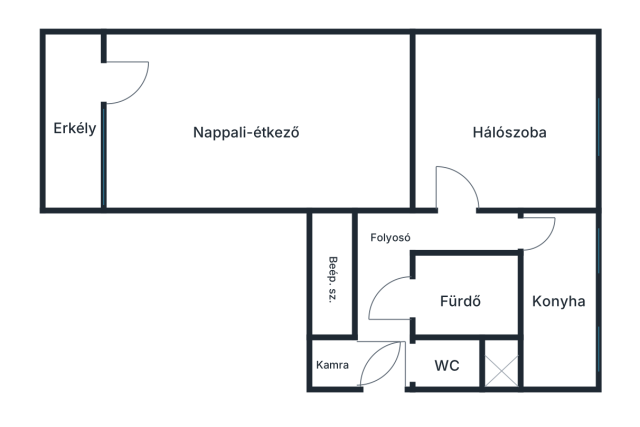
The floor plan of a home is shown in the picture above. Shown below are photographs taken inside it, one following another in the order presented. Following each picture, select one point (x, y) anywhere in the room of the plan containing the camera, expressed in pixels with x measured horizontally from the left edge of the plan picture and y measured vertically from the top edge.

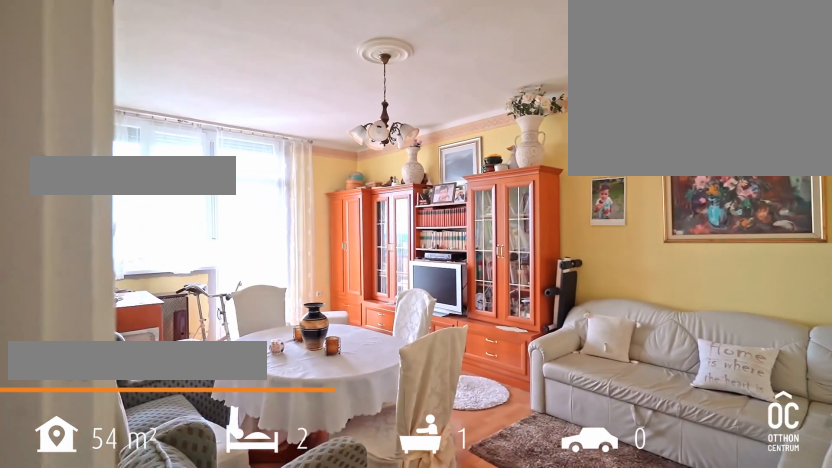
(256, 121)
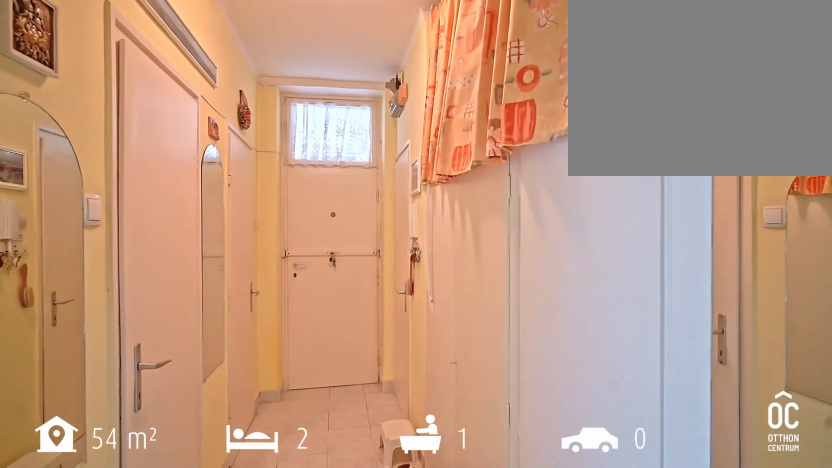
(383, 273)
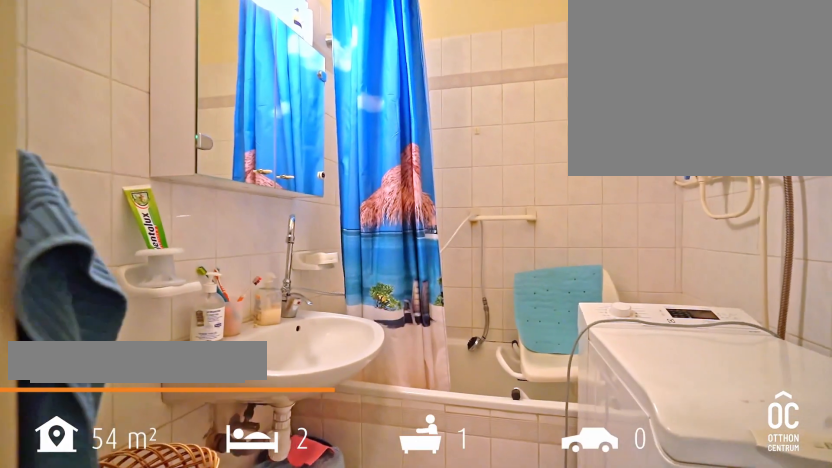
(465, 296)
